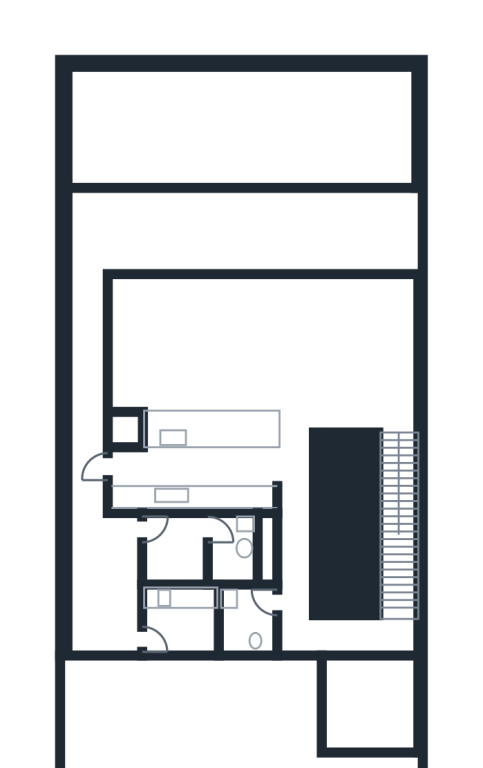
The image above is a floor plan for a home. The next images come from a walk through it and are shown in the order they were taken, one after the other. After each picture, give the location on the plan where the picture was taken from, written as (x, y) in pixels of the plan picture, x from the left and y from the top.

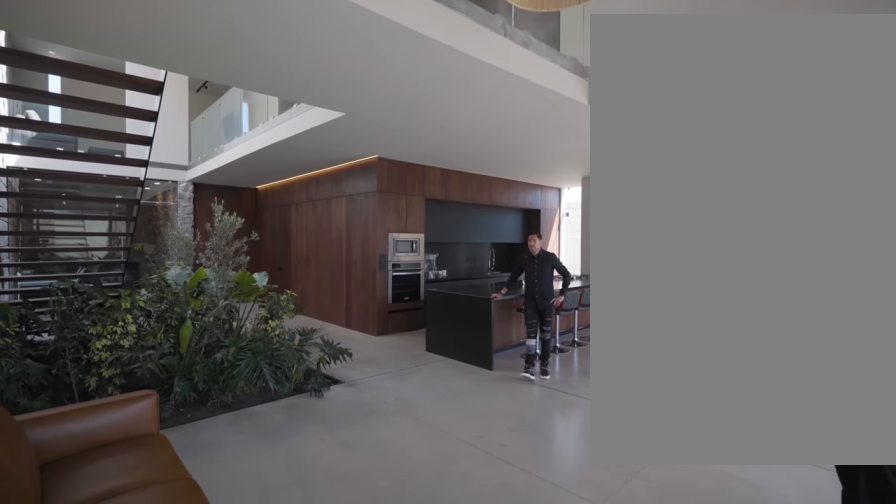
(373, 314)
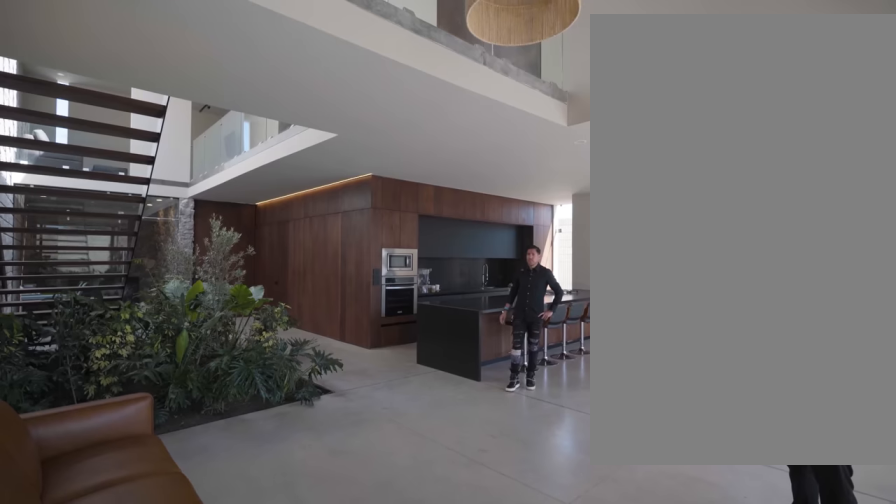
(378, 325)
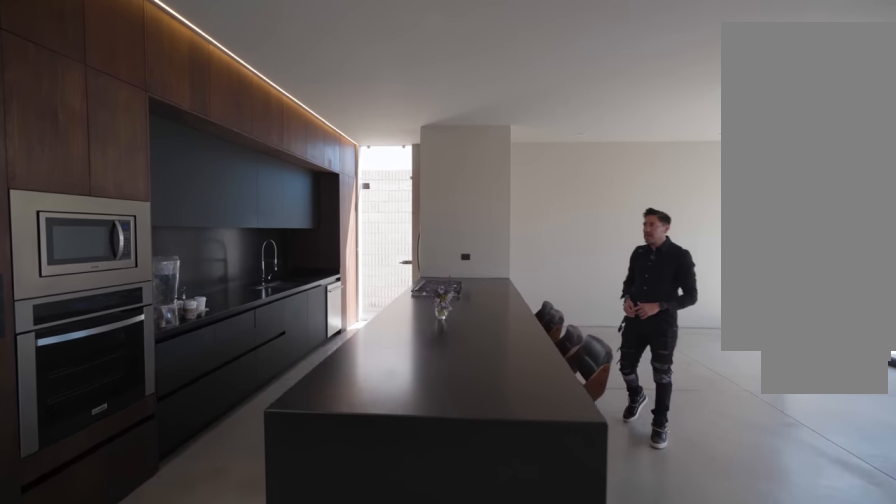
(289, 403)
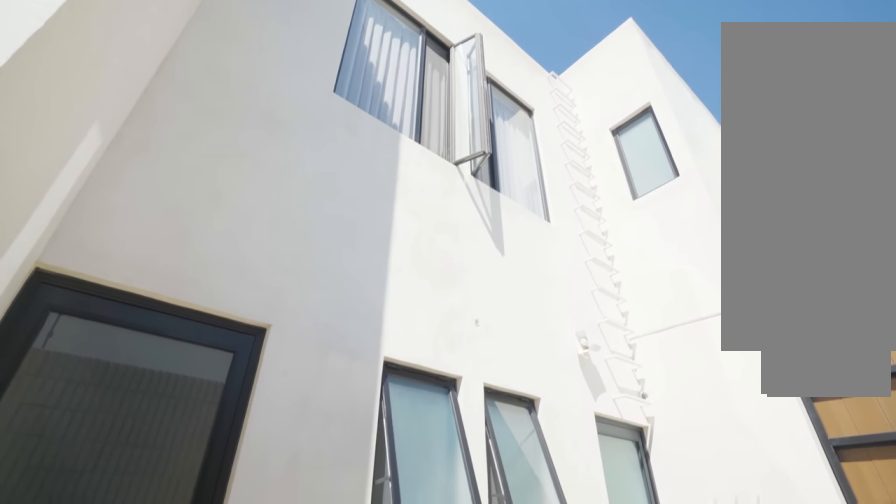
(89, 538)
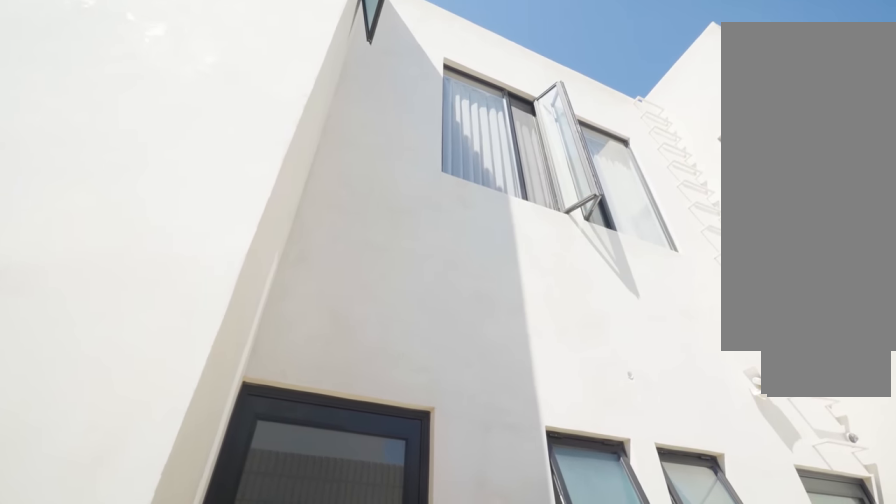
(89, 551)
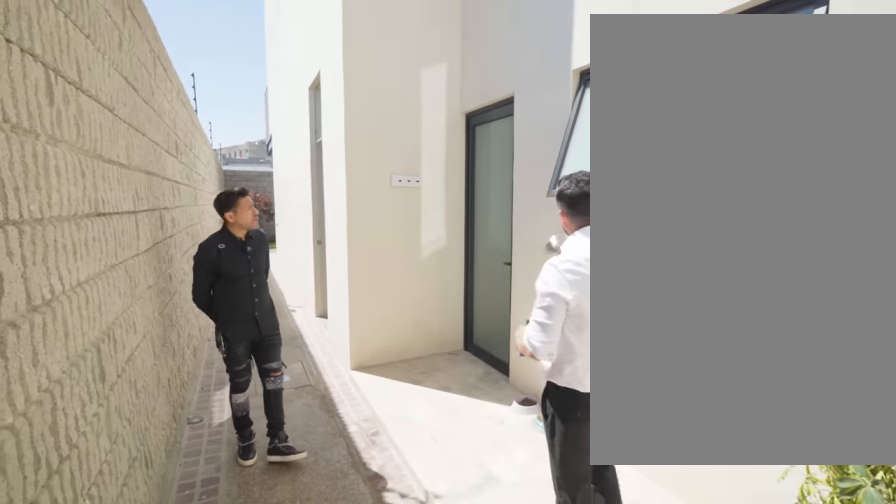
(95, 630)
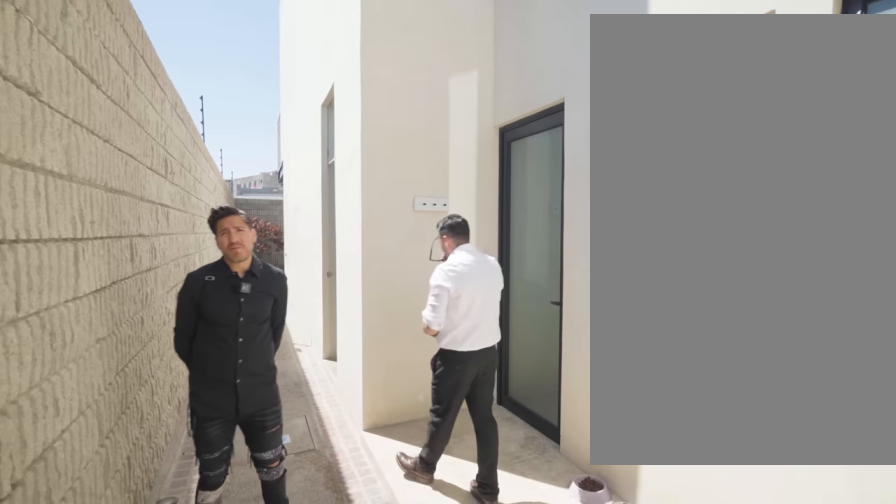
(94, 630)
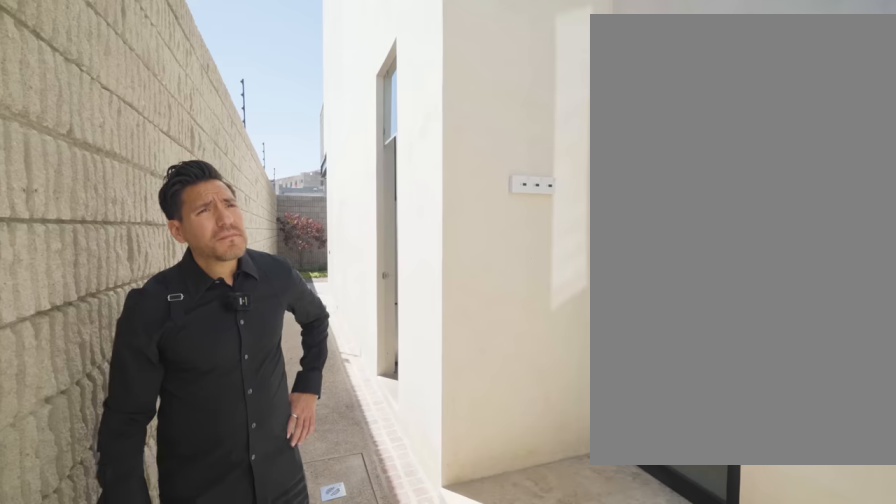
(84, 585)
